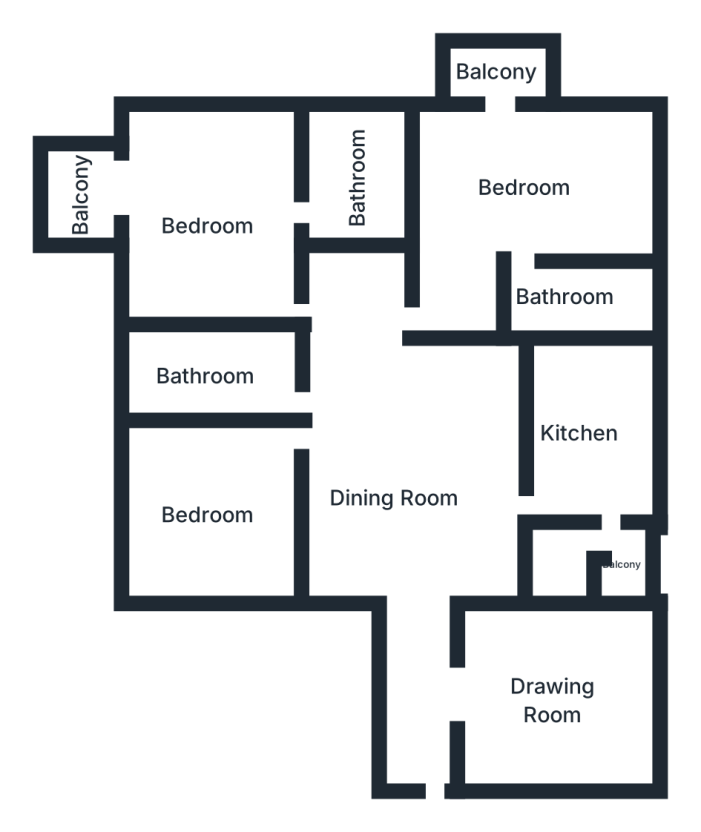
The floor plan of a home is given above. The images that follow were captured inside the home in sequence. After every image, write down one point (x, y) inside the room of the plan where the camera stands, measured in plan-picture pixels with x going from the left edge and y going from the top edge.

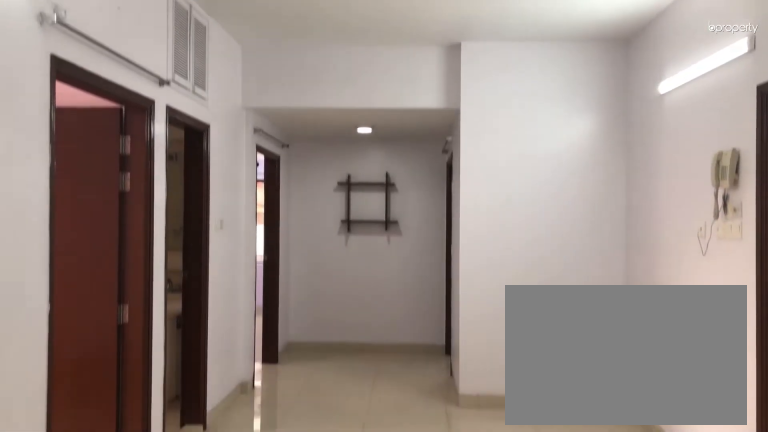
(393, 502)
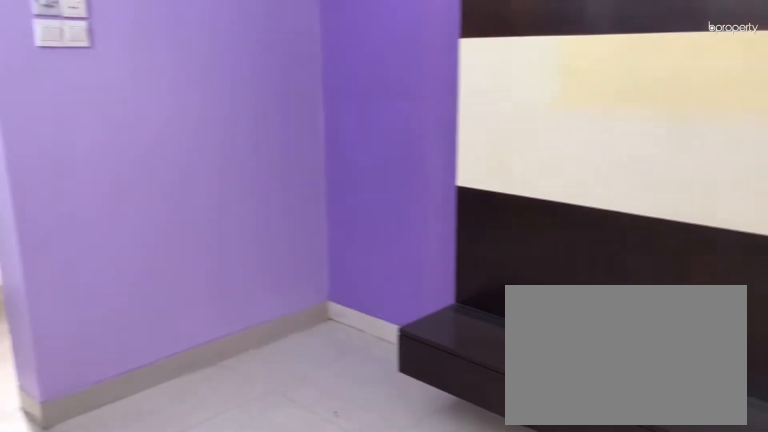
(554, 700)
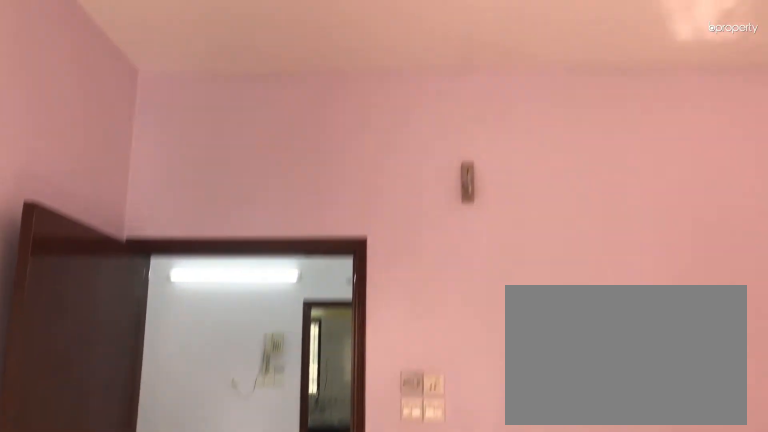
(203, 513)
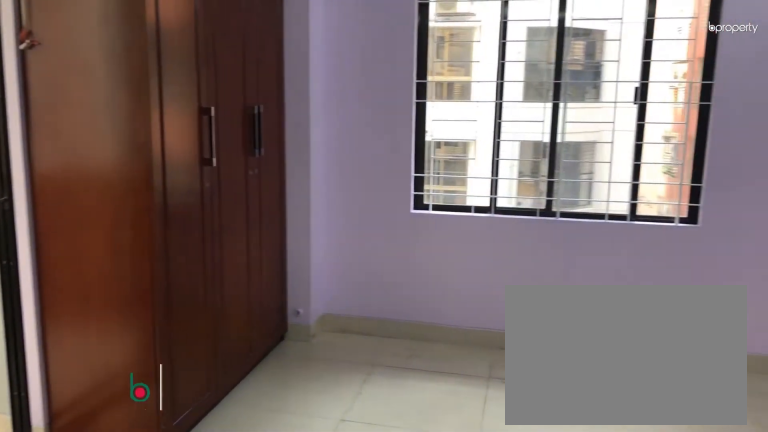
(206, 228)
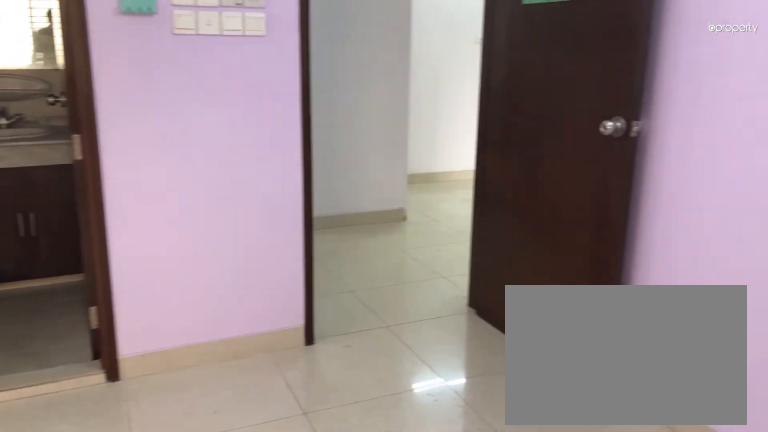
(206, 228)
